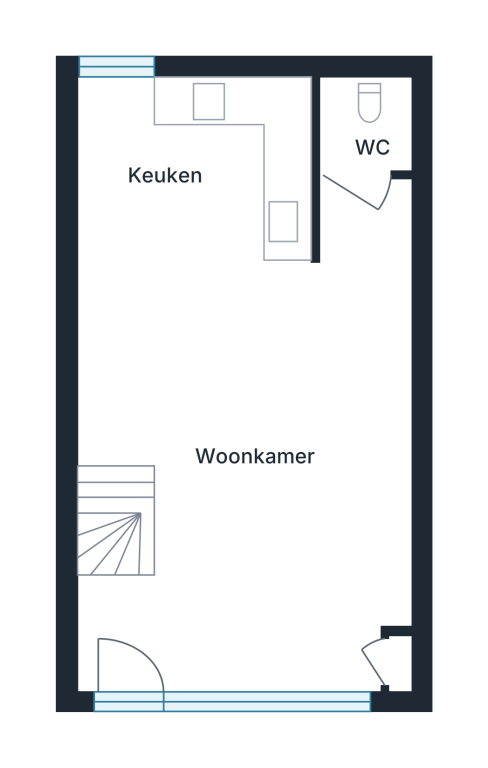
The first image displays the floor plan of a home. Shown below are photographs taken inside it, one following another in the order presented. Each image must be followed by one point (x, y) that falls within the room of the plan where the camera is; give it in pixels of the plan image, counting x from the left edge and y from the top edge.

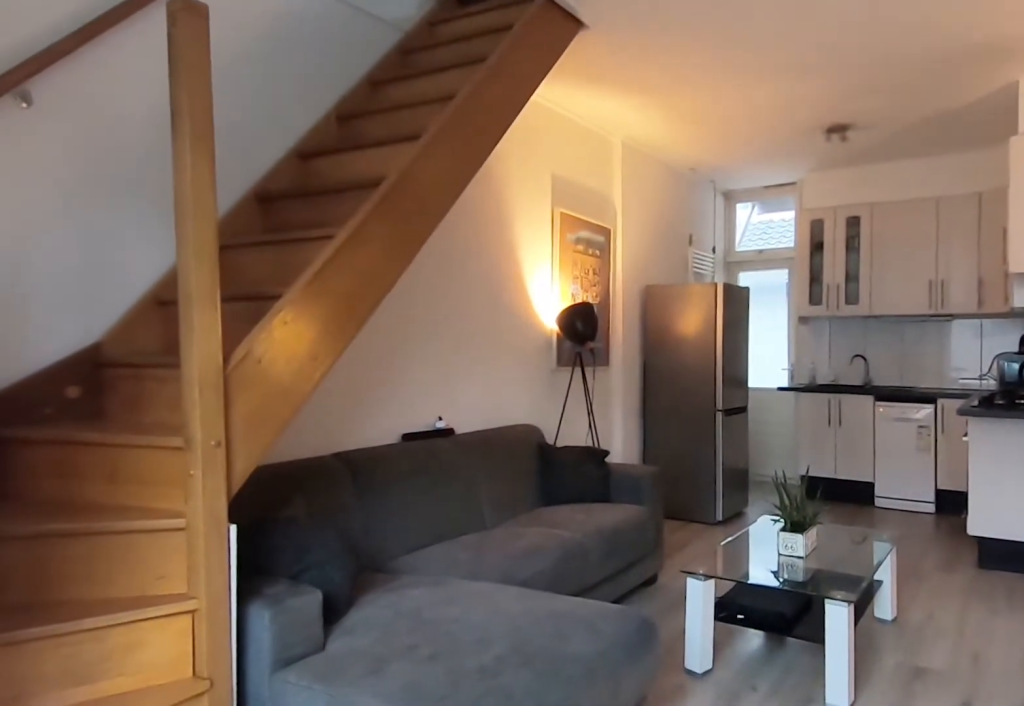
(187, 481)
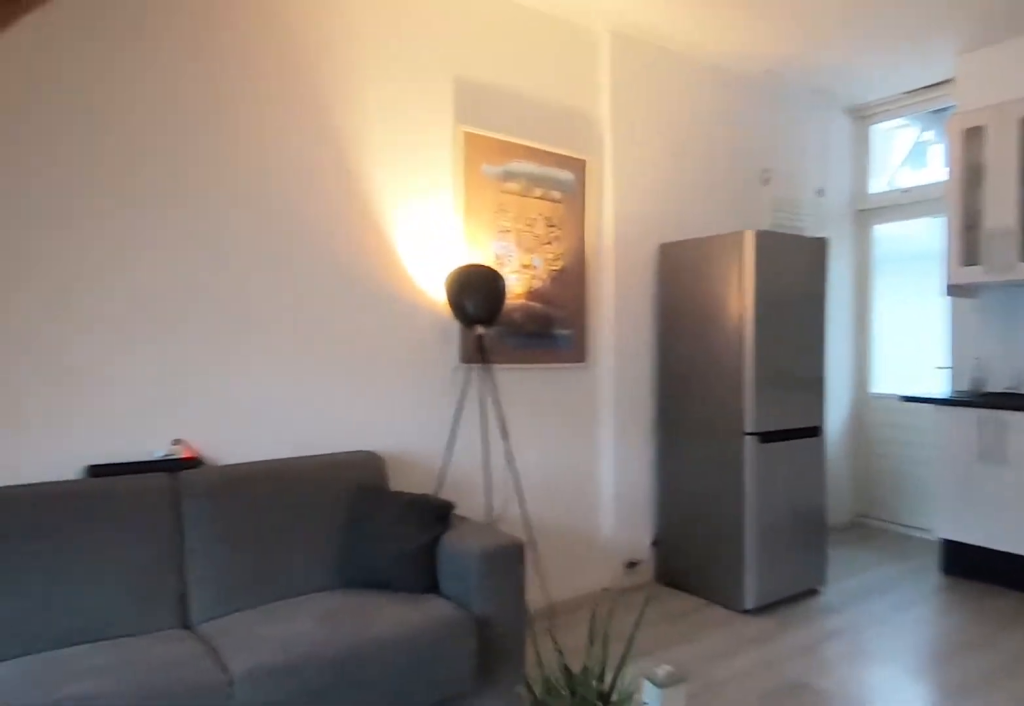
(187, 481)
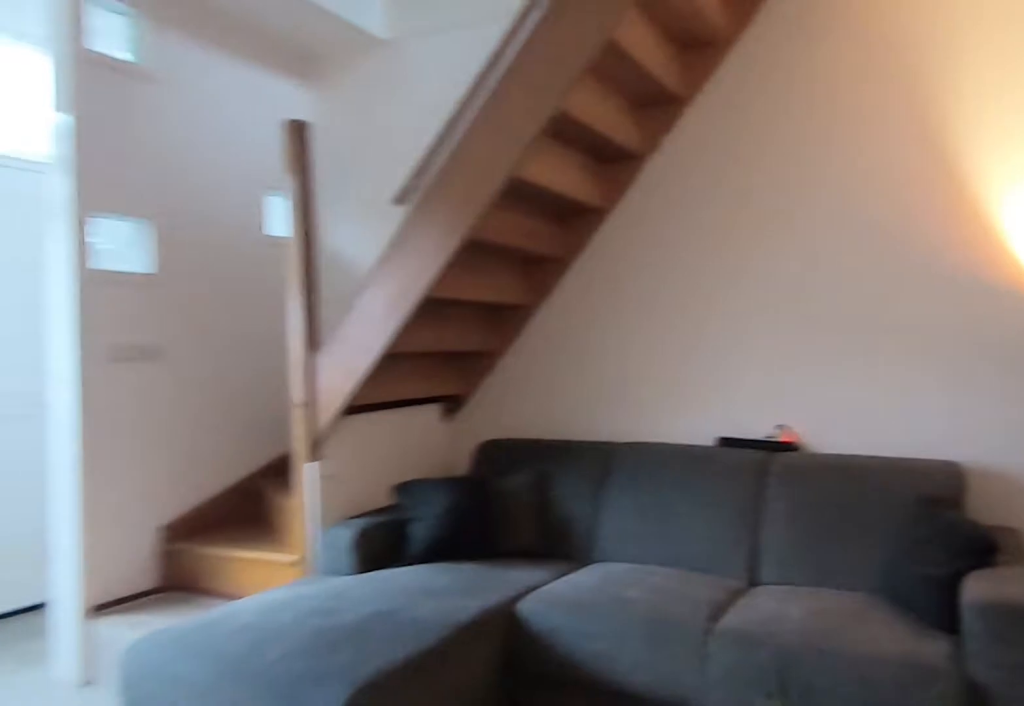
(187, 481)
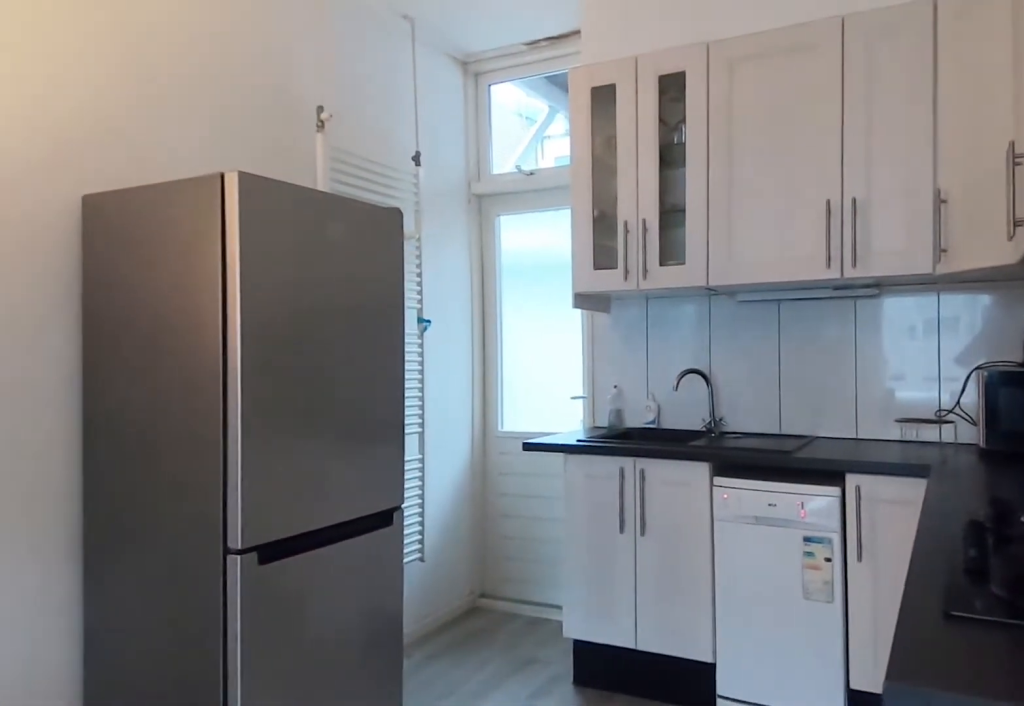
(190, 168)
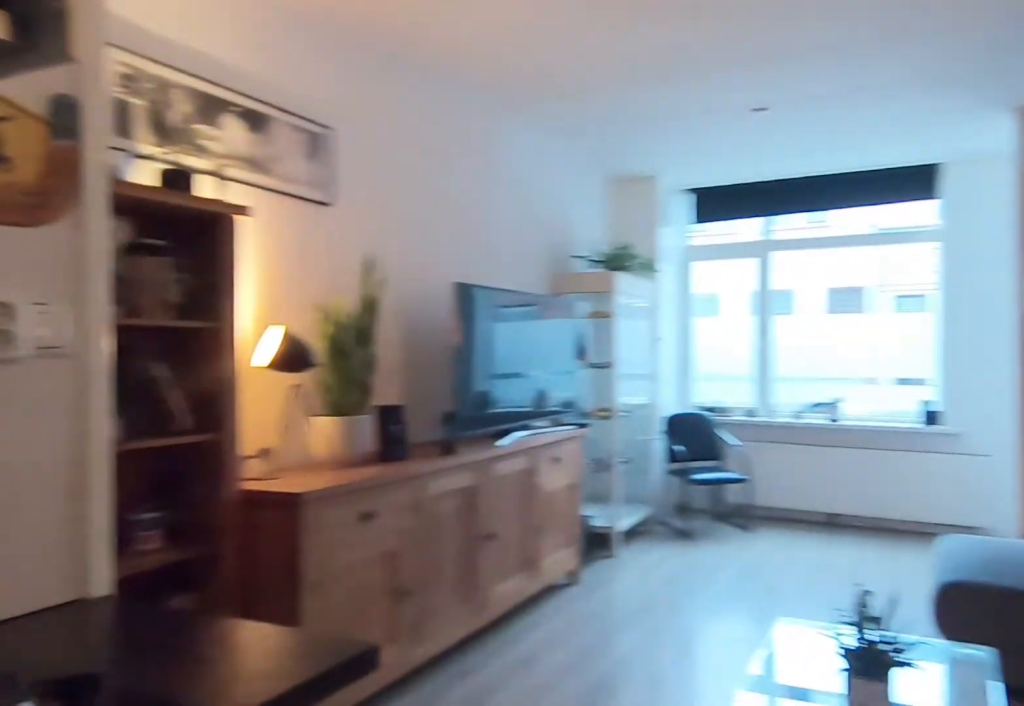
(190, 168)
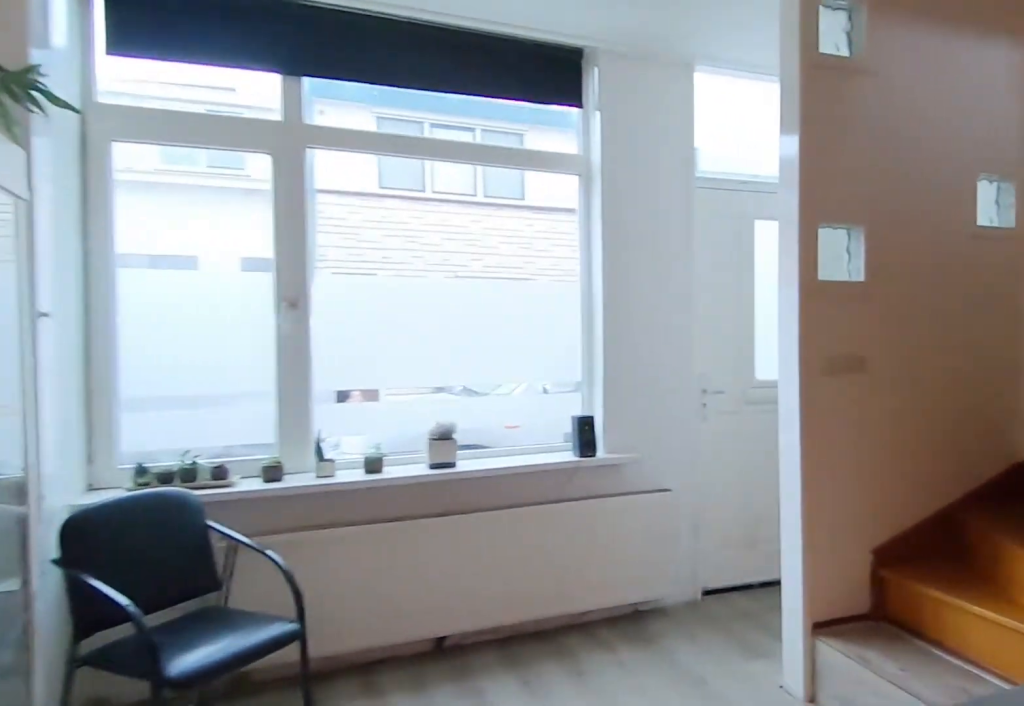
(186, 481)
